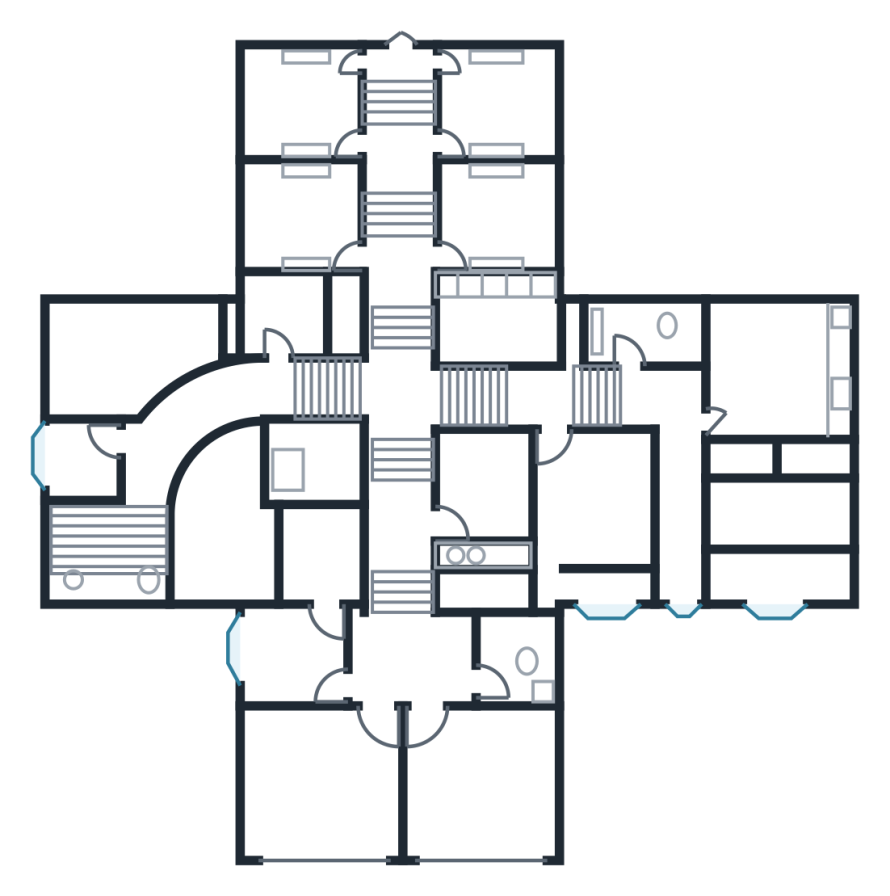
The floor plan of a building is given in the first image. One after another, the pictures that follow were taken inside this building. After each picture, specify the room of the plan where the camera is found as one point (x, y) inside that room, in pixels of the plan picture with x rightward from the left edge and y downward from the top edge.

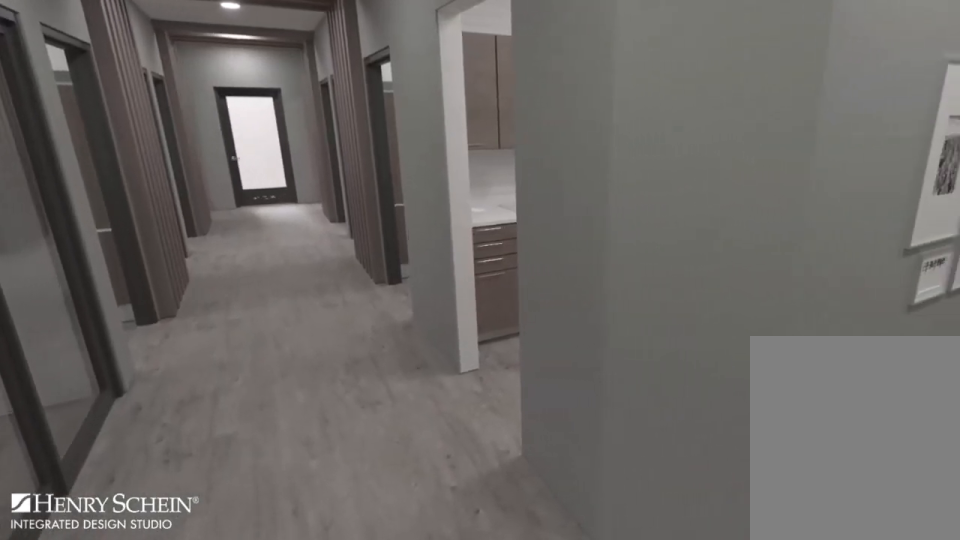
(474, 400)
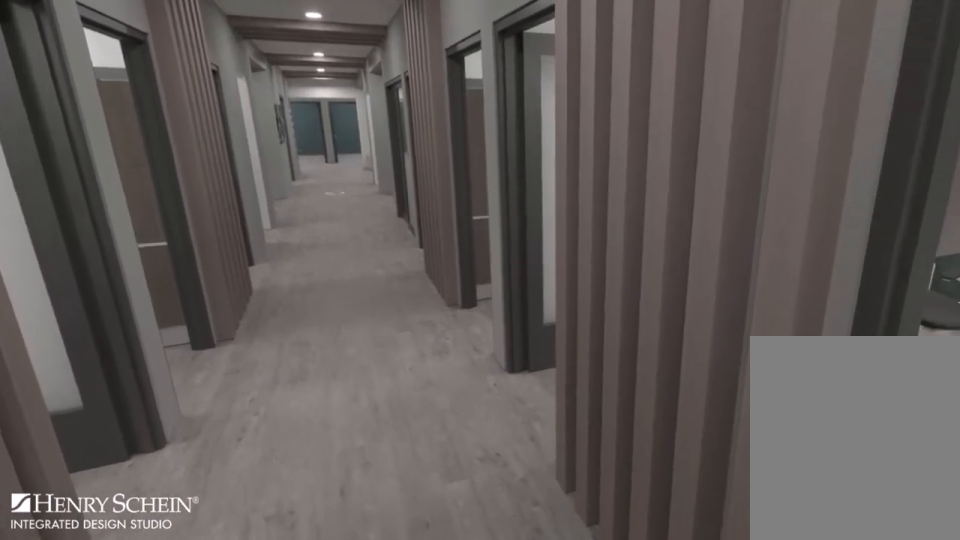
(400, 113)
